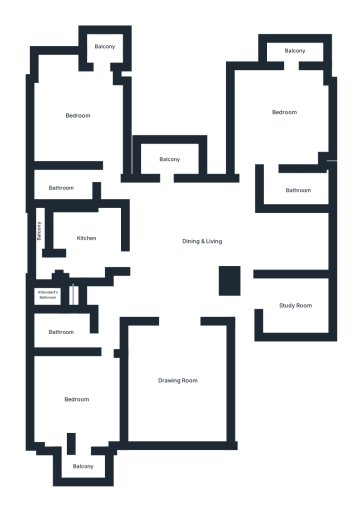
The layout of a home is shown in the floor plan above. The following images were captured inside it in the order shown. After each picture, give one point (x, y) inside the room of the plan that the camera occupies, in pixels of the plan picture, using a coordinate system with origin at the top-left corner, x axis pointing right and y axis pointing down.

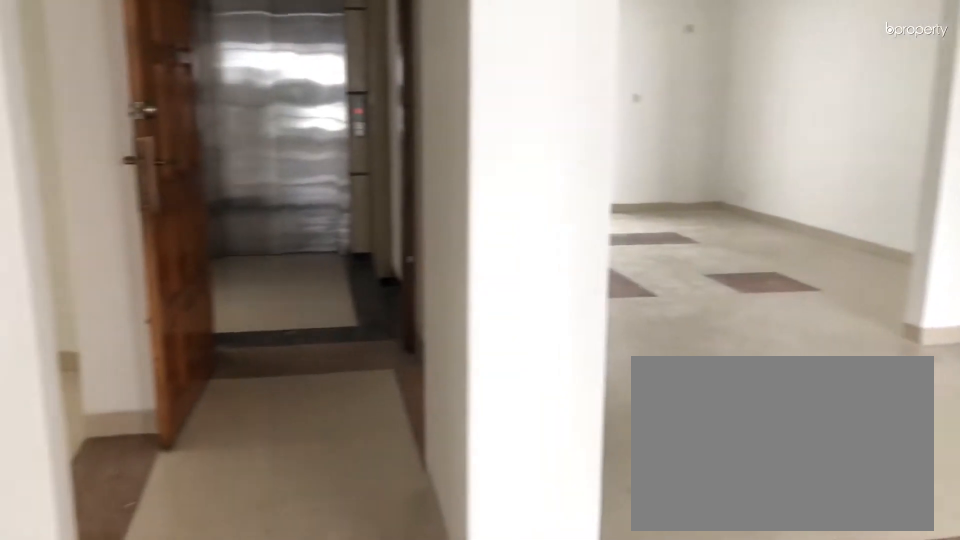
(224, 245)
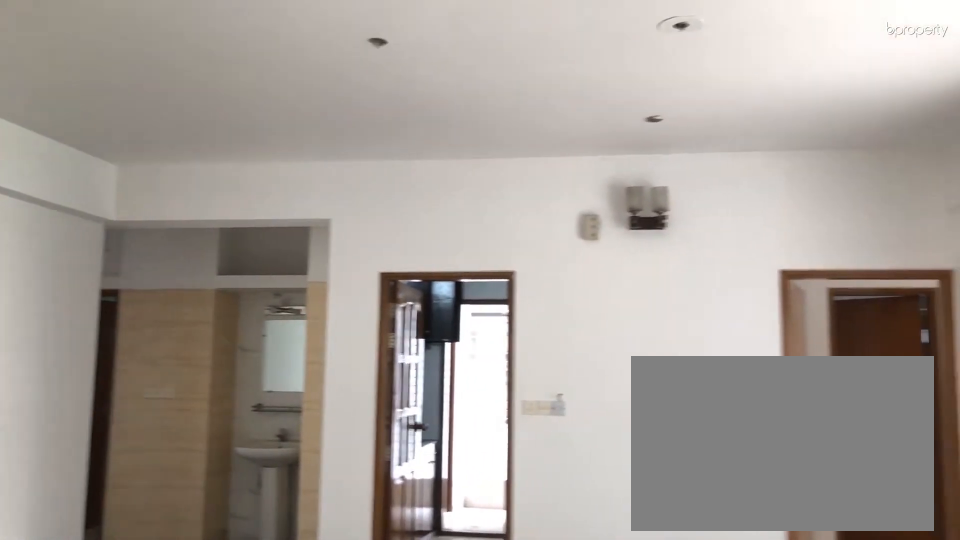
(224, 245)
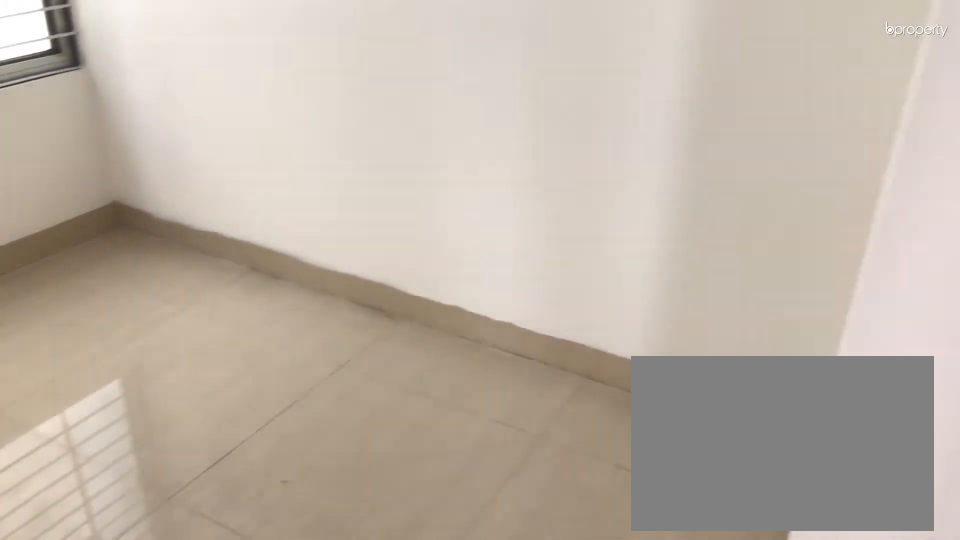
(291, 302)
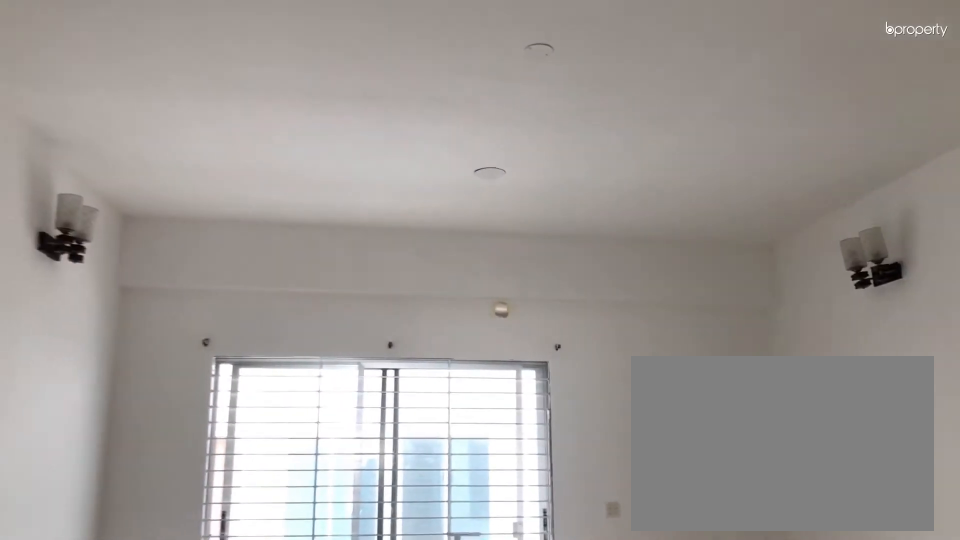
(175, 377)
